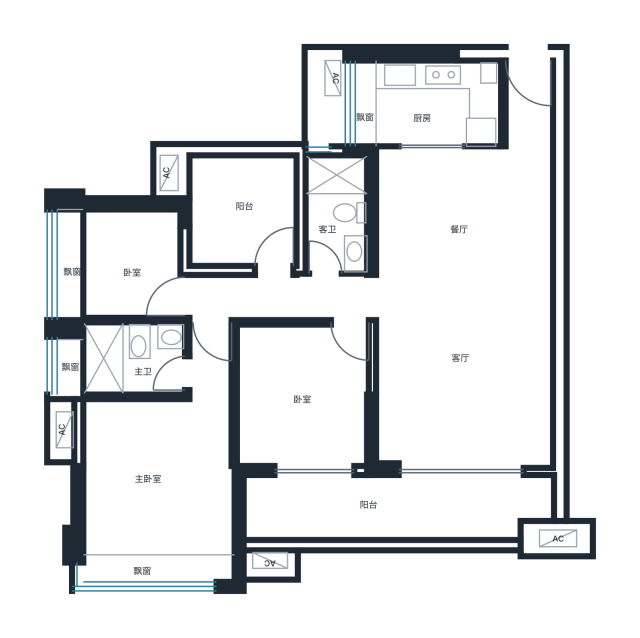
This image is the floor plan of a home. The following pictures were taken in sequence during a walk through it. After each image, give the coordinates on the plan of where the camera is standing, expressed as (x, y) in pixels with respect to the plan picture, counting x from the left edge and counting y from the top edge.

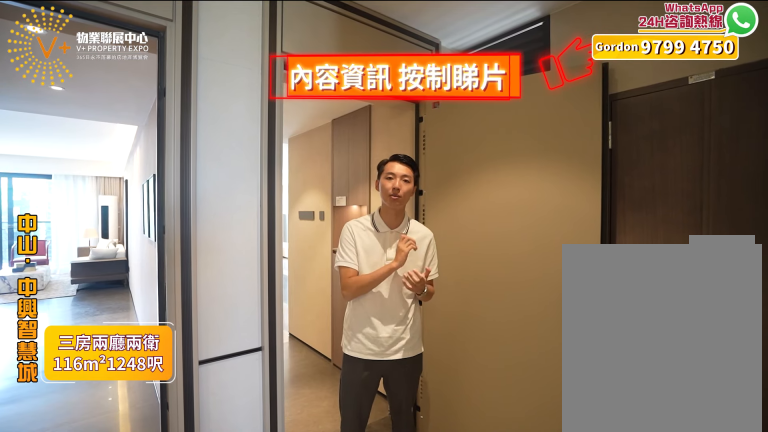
(524, 88)
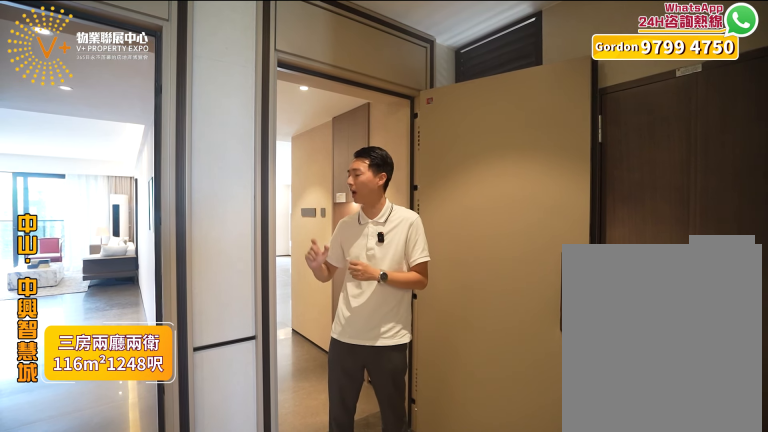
(503, 89)
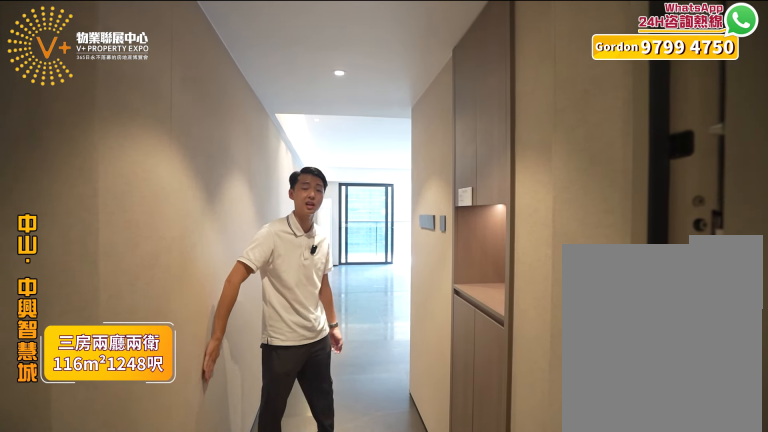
(516, 89)
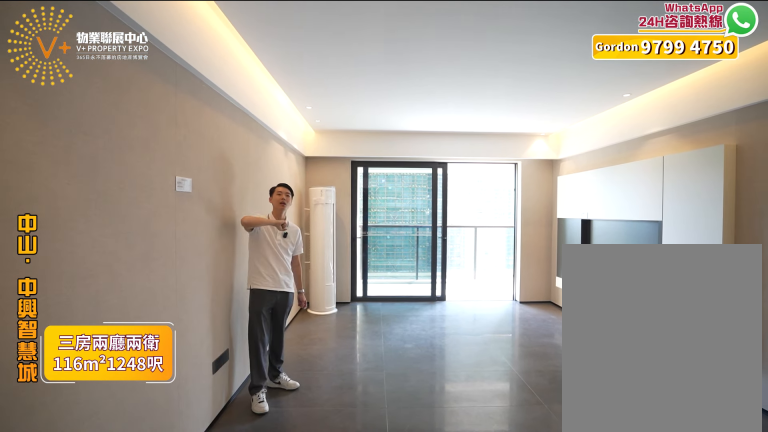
(511, 323)
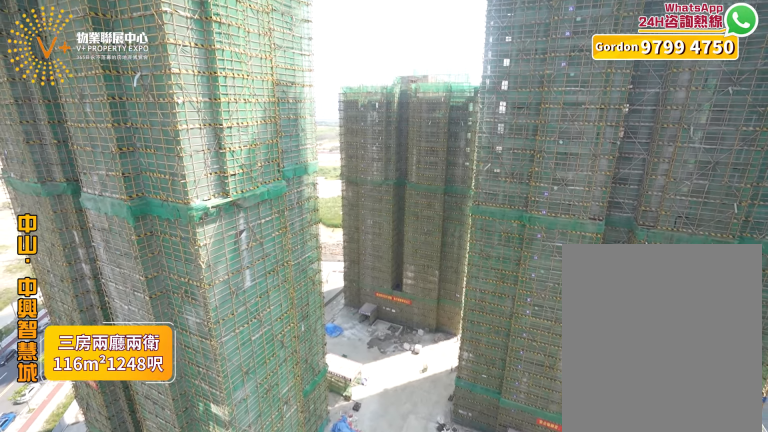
(450, 494)
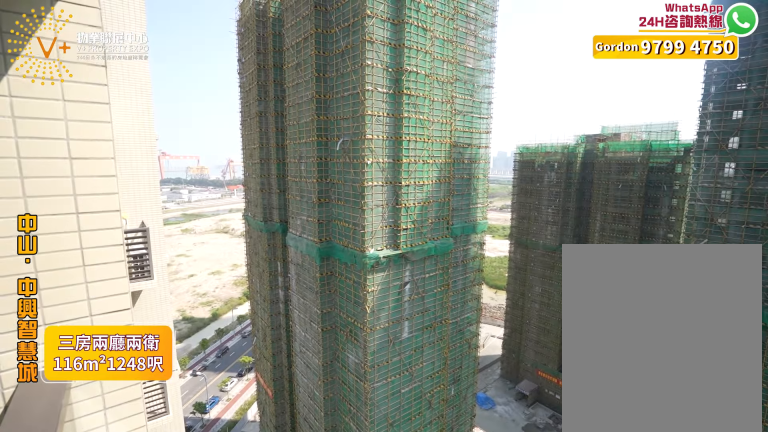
(451, 484)
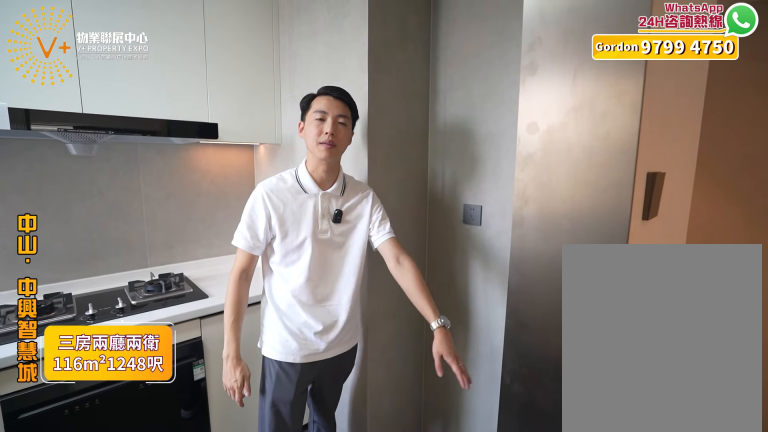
(438, 112)
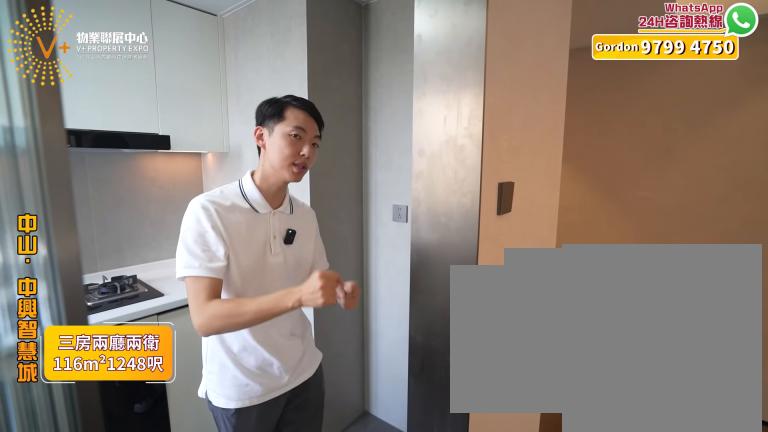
(430, 104)
